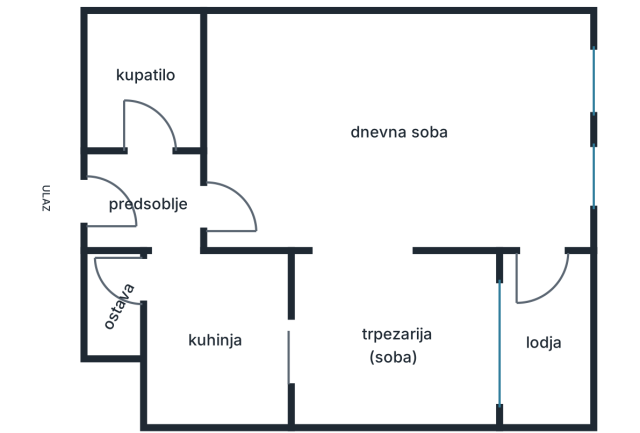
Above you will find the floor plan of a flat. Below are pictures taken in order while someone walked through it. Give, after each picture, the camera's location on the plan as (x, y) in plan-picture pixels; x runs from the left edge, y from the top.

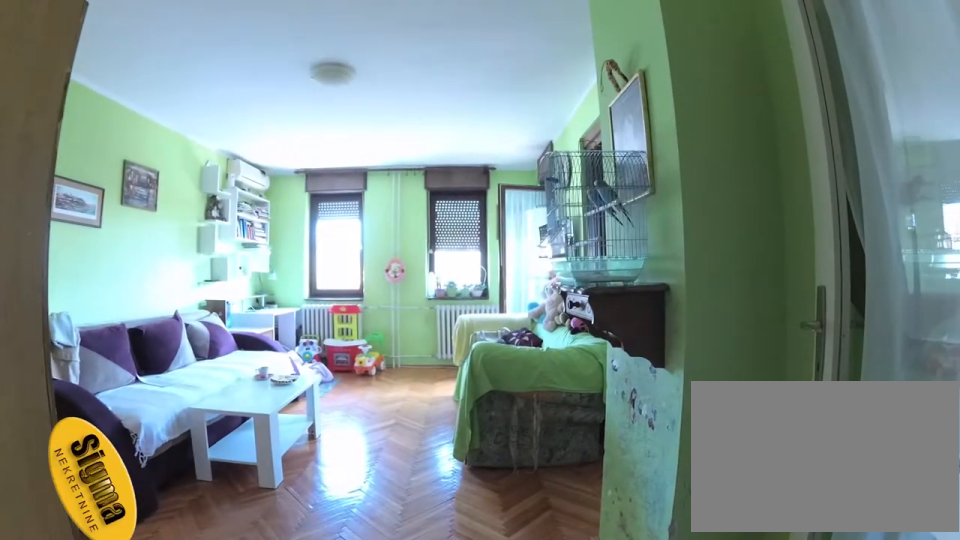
(211, 198)
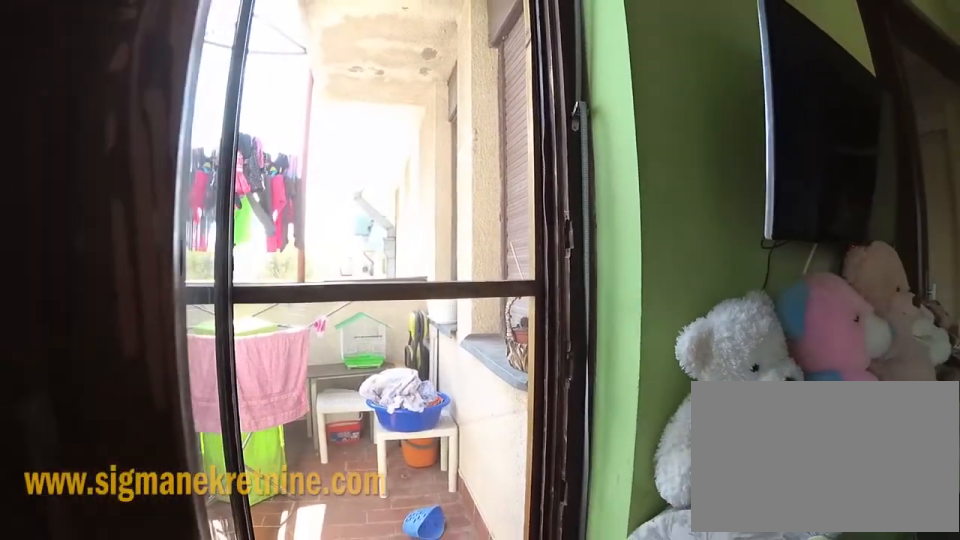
(544, 208)
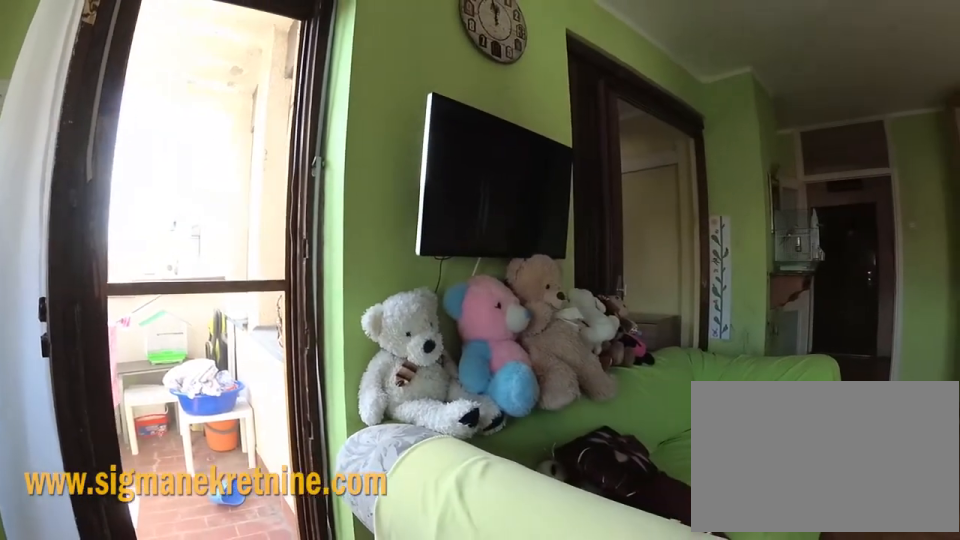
(561, 201)
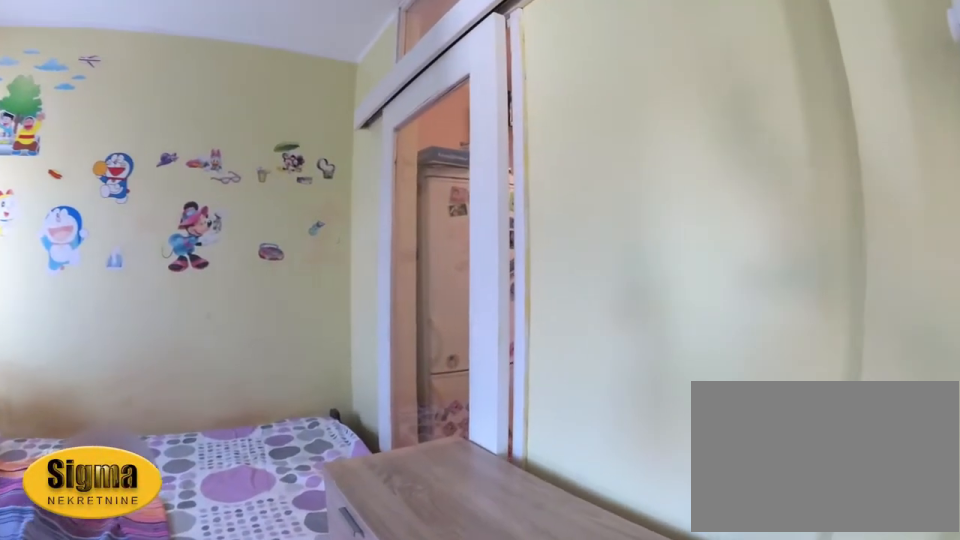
(360, 251)
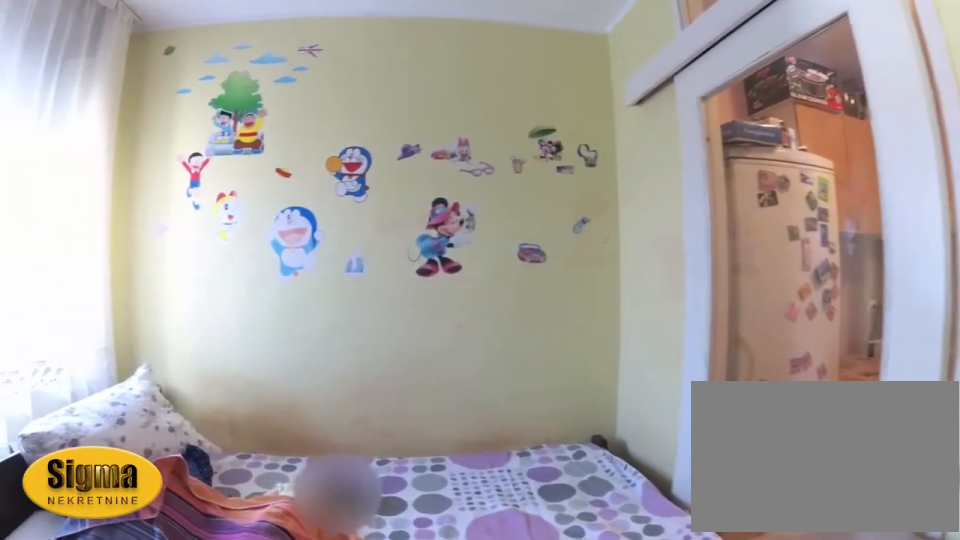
(372, 296)
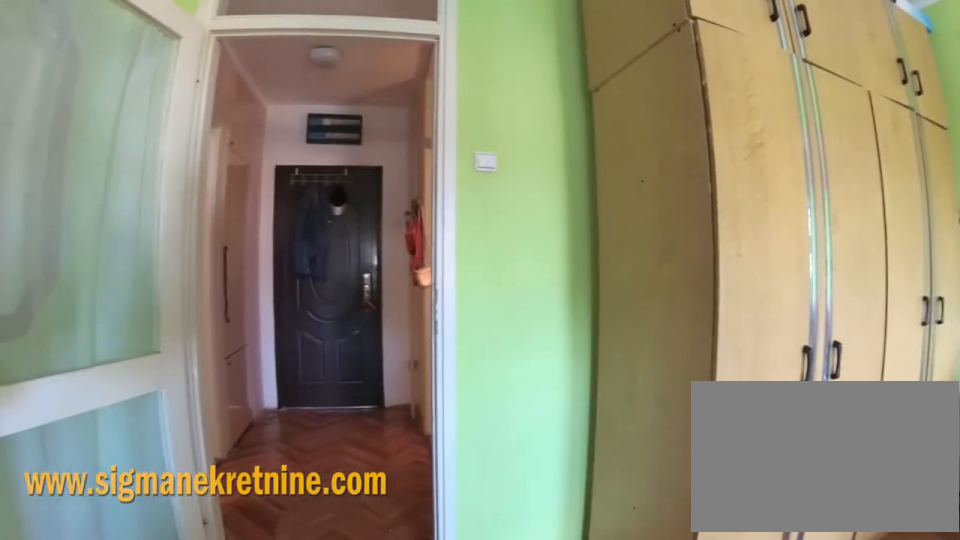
(382, 209)
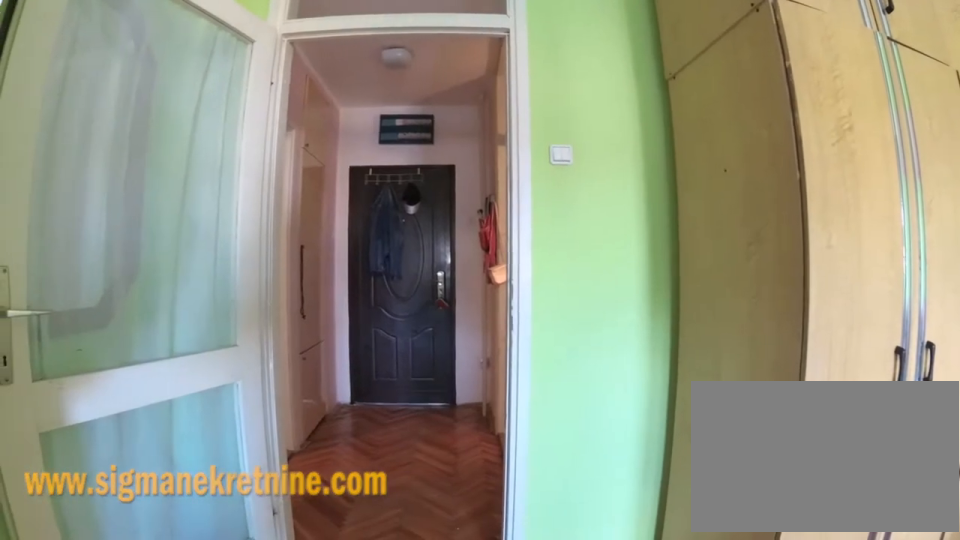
(383, 204)
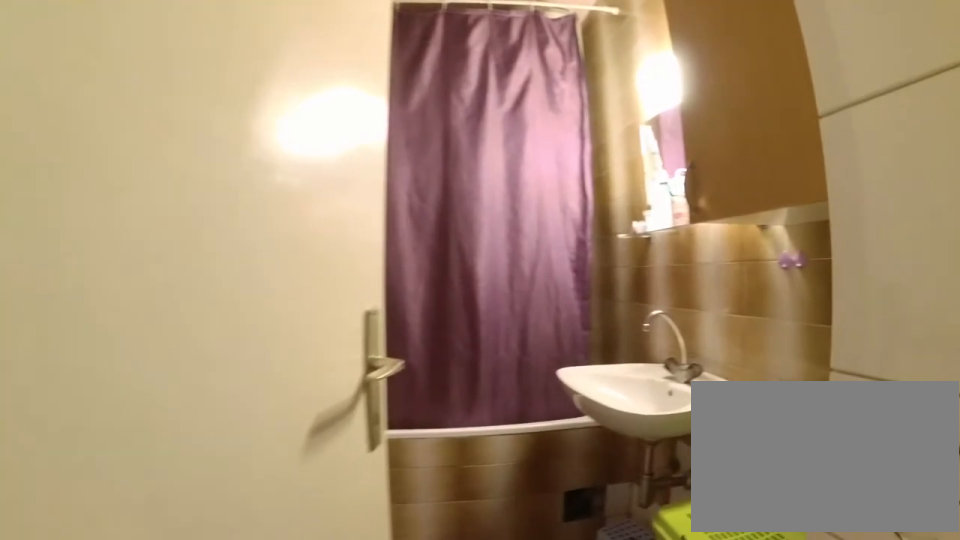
(162, 192)
